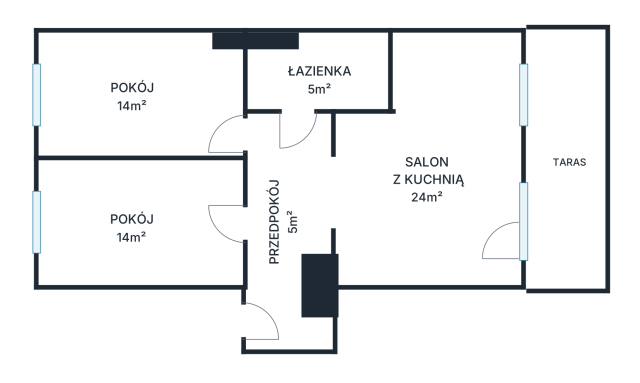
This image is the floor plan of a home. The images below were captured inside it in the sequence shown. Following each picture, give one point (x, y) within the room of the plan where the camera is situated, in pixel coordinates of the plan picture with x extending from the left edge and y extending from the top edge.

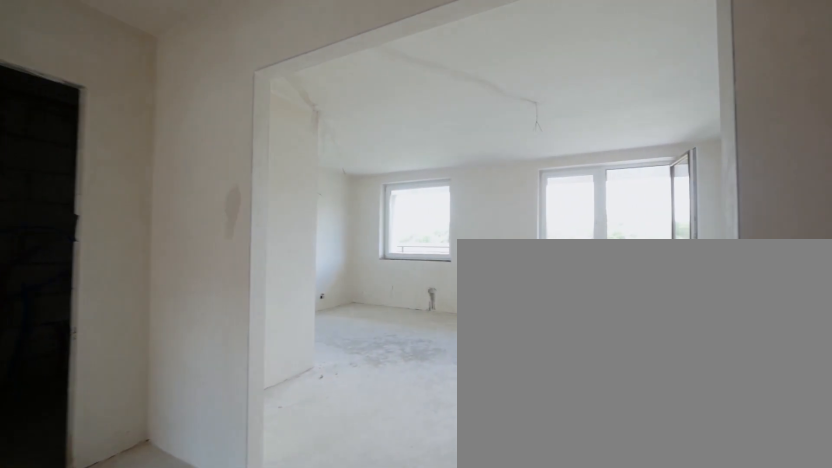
(287, 232)
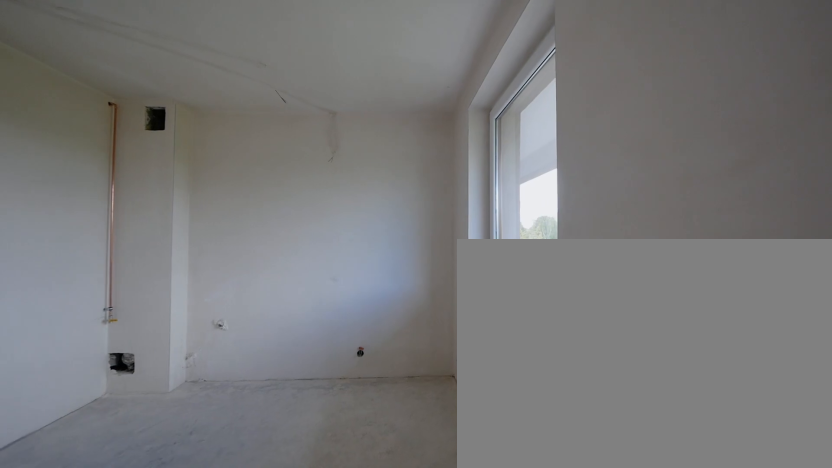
(429, 161)
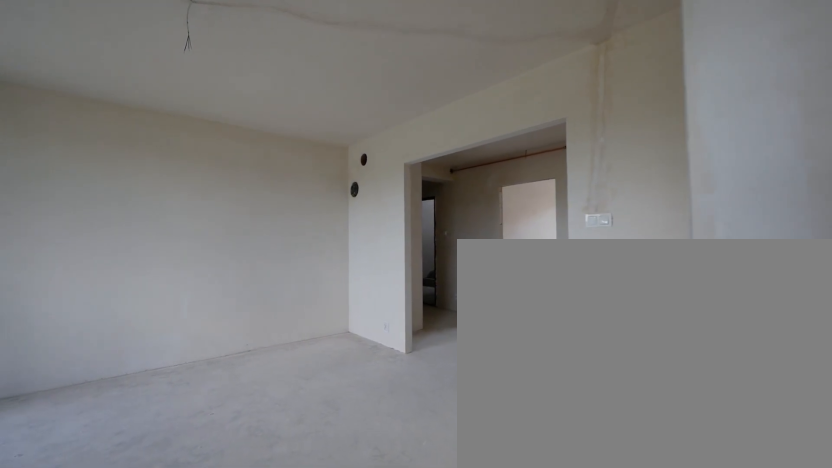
(429, 161)
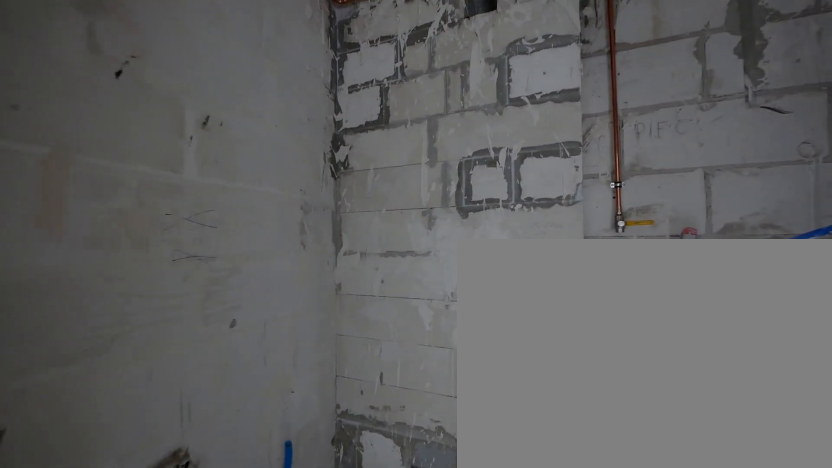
(321, 73)
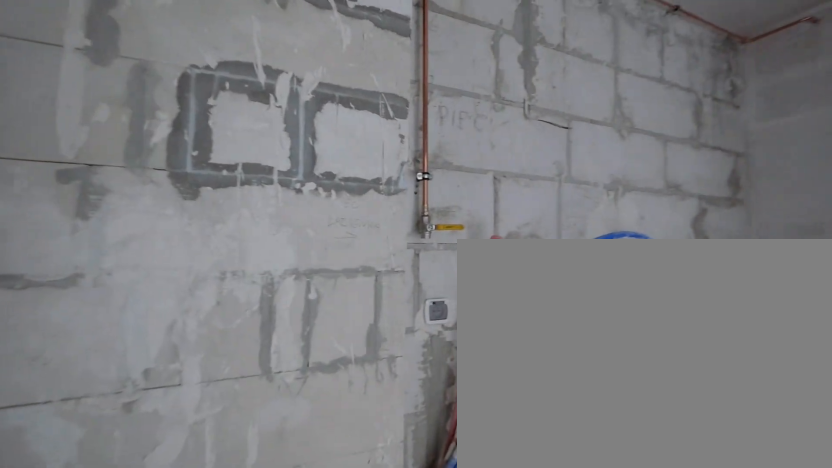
(321, 73)
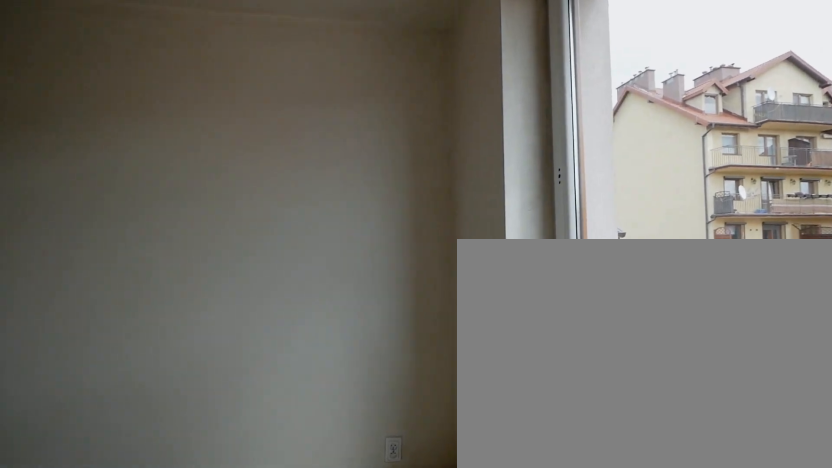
(141, 97)
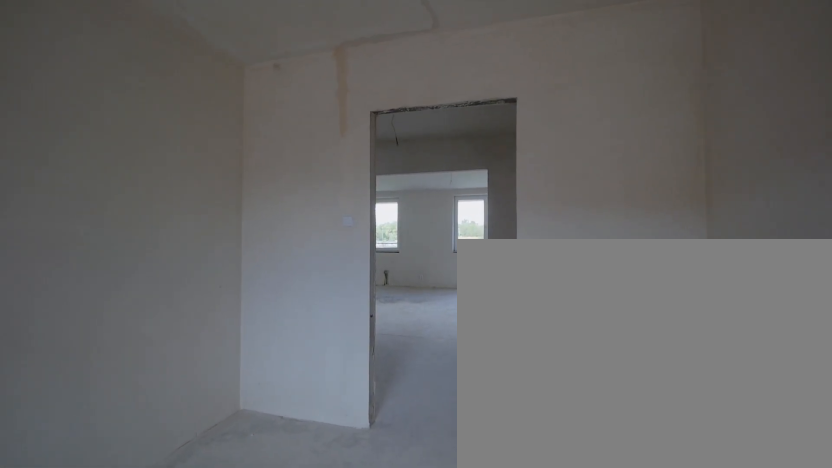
(141, 223)
